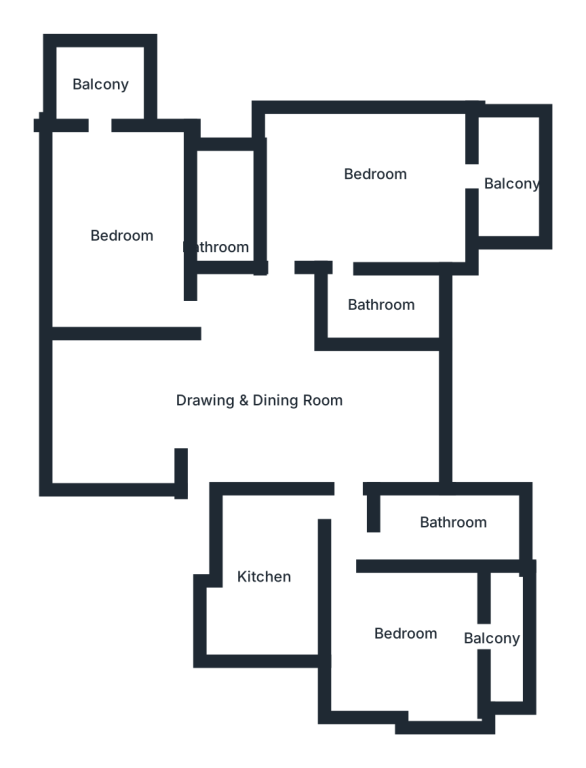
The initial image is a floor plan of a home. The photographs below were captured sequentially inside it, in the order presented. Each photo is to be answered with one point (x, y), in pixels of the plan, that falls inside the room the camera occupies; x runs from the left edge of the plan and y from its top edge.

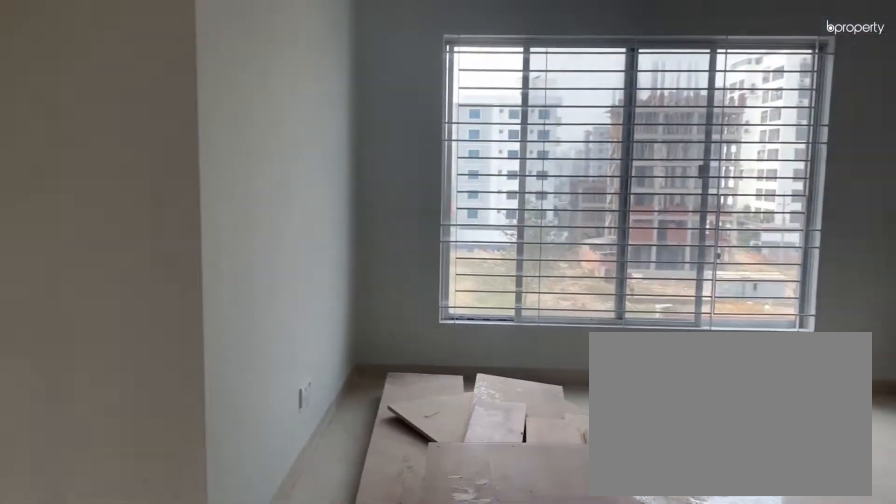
(224, 411)
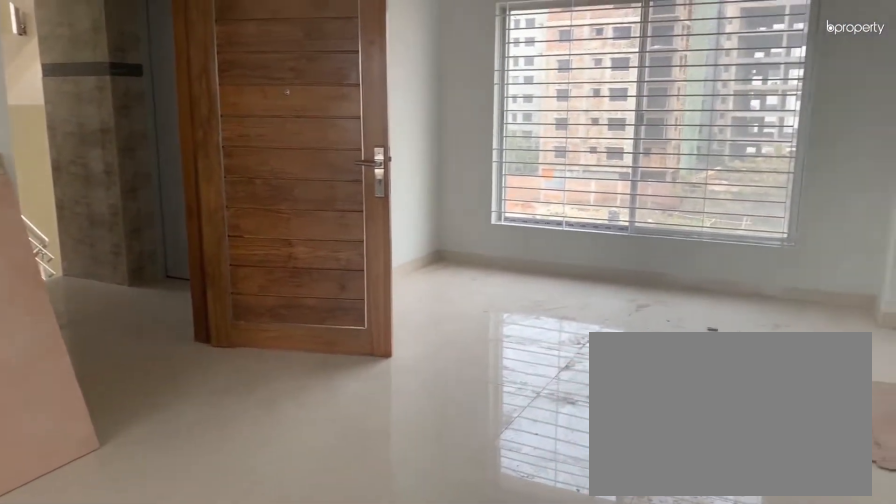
(224, 411)
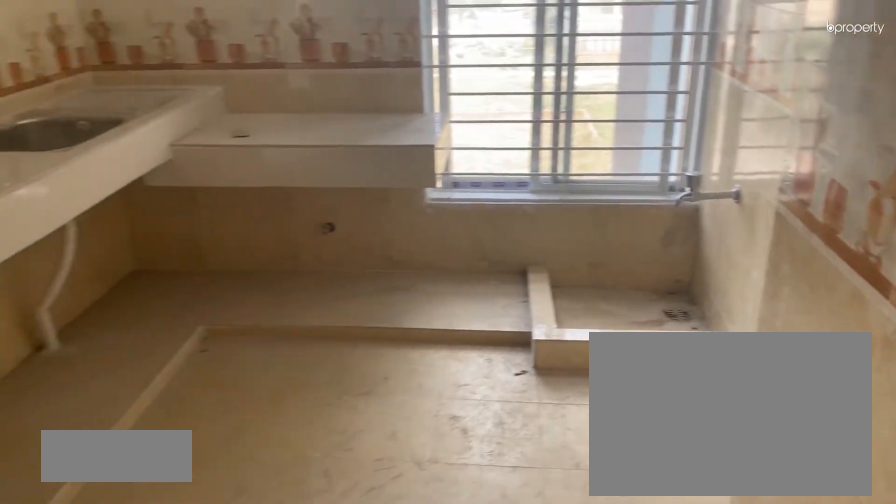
(263, 572)
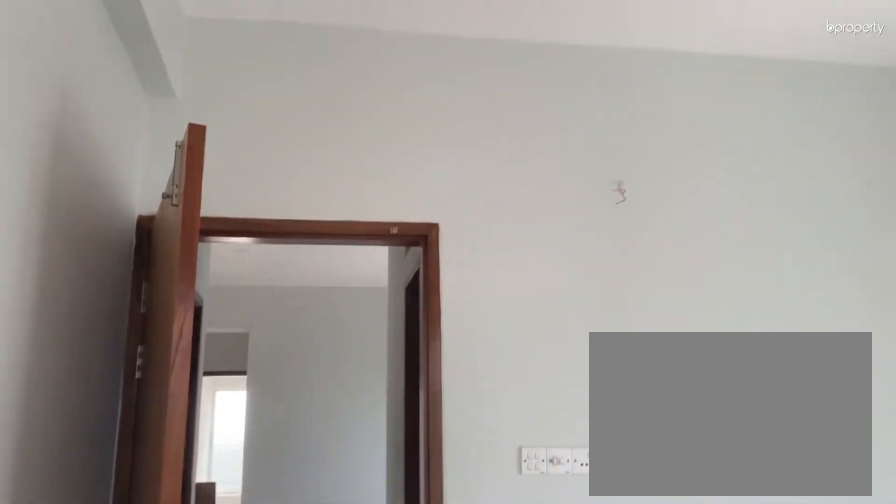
(422, 642)
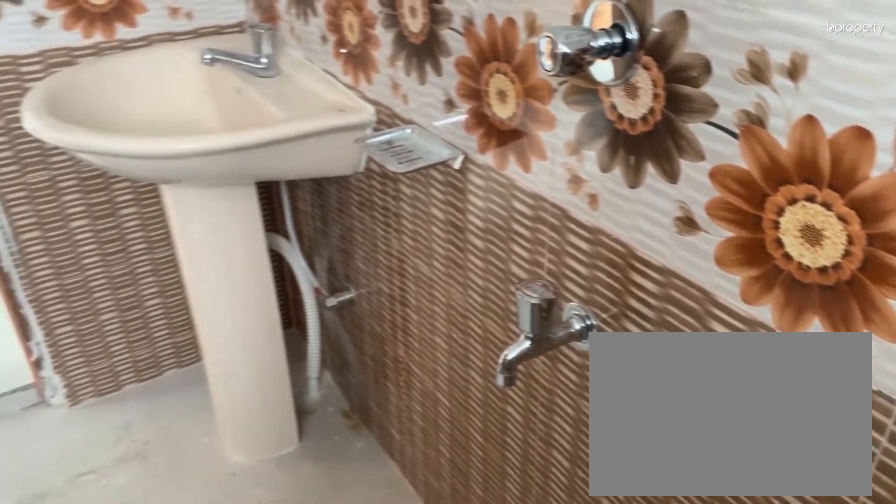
(437, 523)
